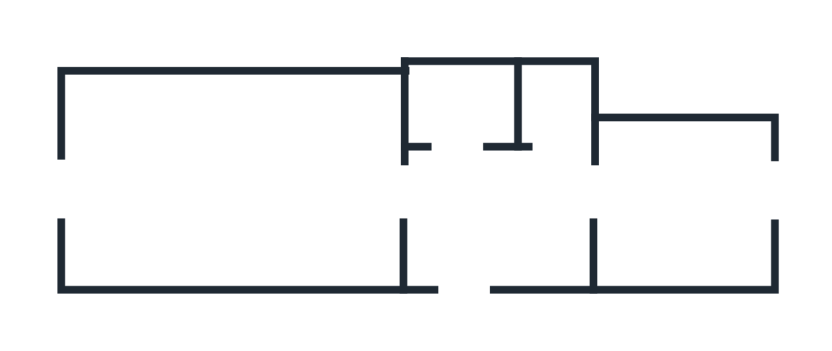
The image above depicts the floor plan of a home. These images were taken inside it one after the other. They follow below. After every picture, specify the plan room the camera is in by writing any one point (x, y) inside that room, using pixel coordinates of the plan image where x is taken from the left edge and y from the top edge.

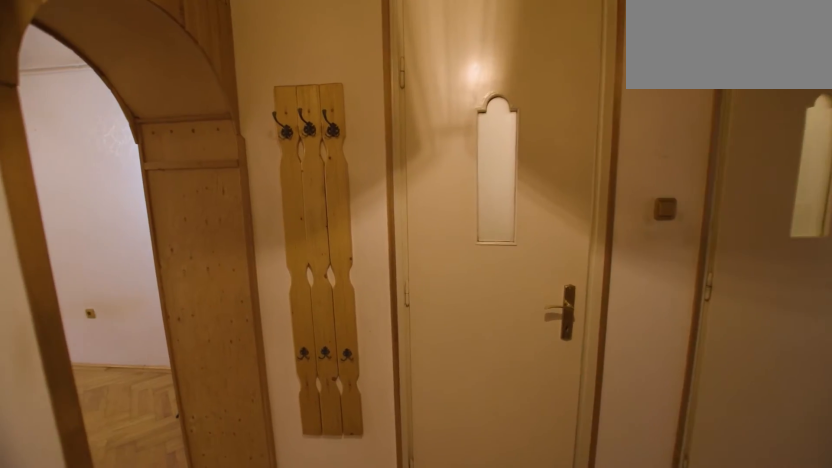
(464, 225)
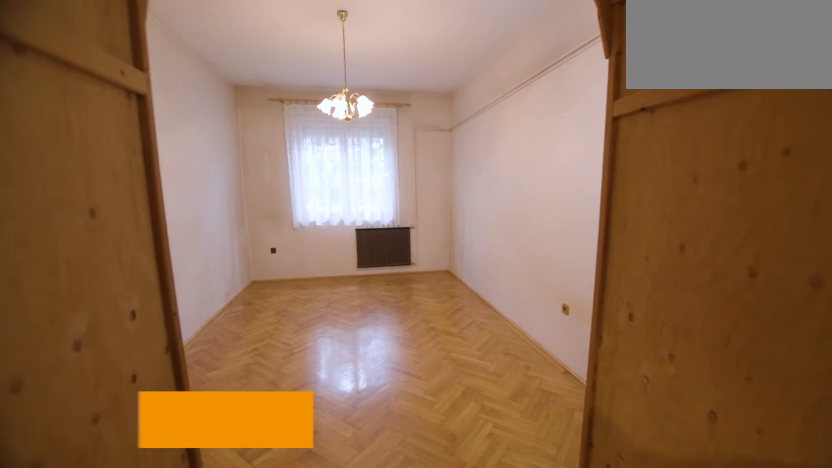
(239, 187)
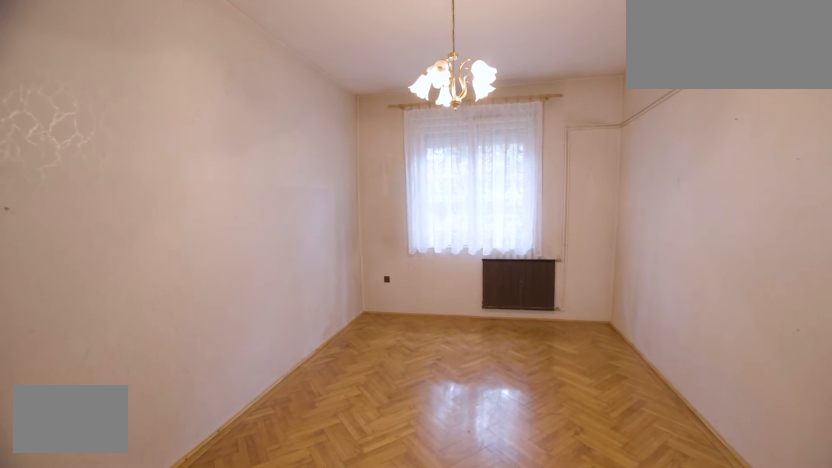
(239, 187)
